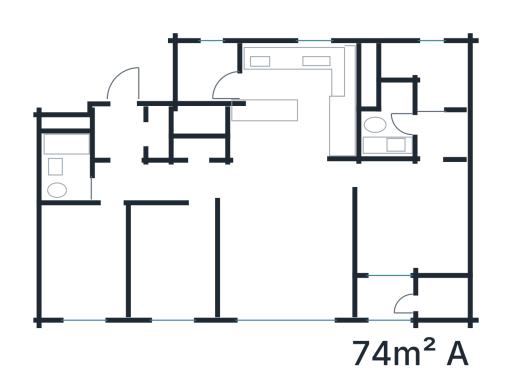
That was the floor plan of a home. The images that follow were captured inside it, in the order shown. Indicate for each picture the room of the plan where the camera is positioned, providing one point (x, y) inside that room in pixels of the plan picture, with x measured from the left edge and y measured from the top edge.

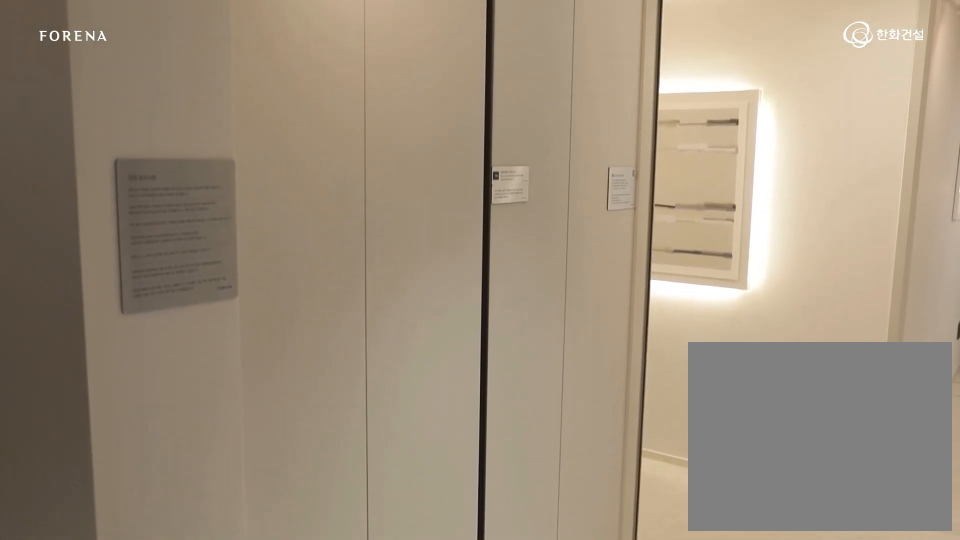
(125, 131)
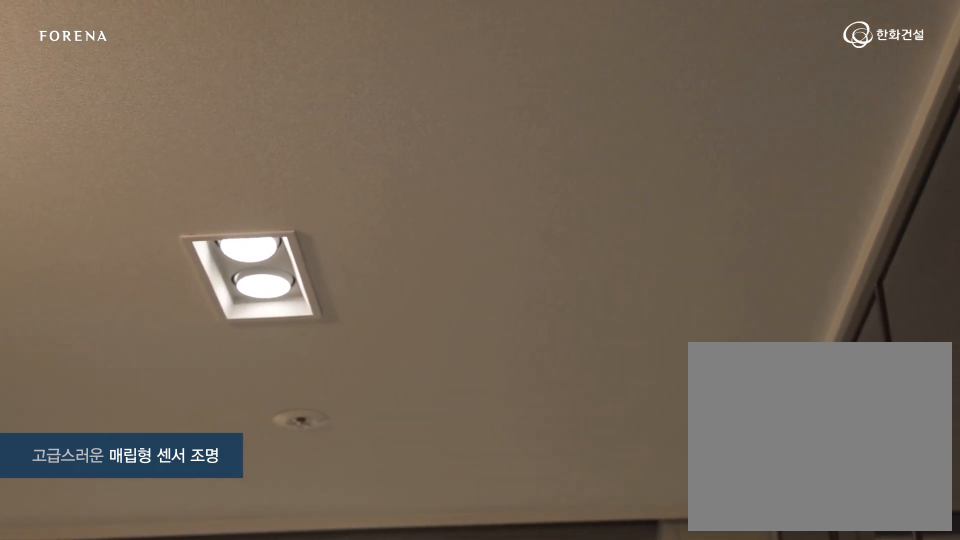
(125, 131)
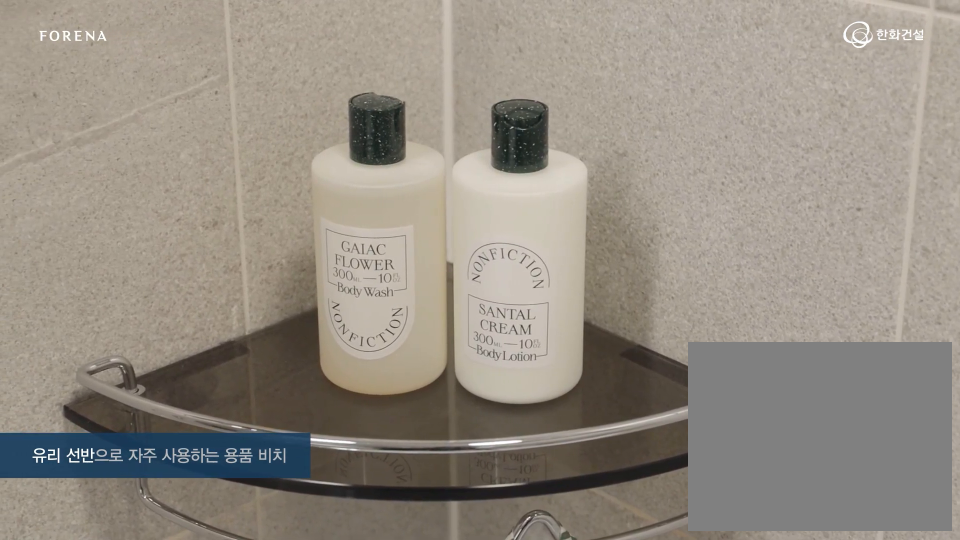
(86, 185)
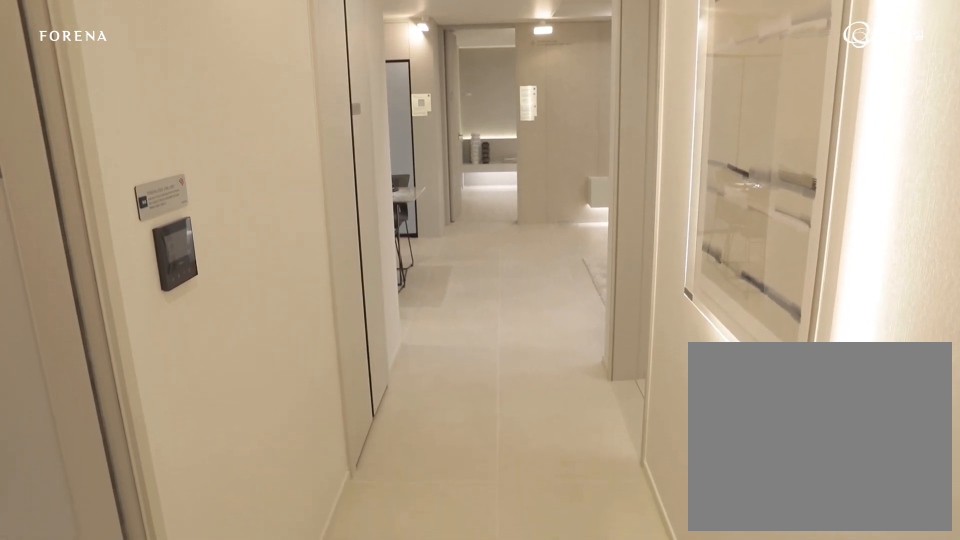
(182, 181)
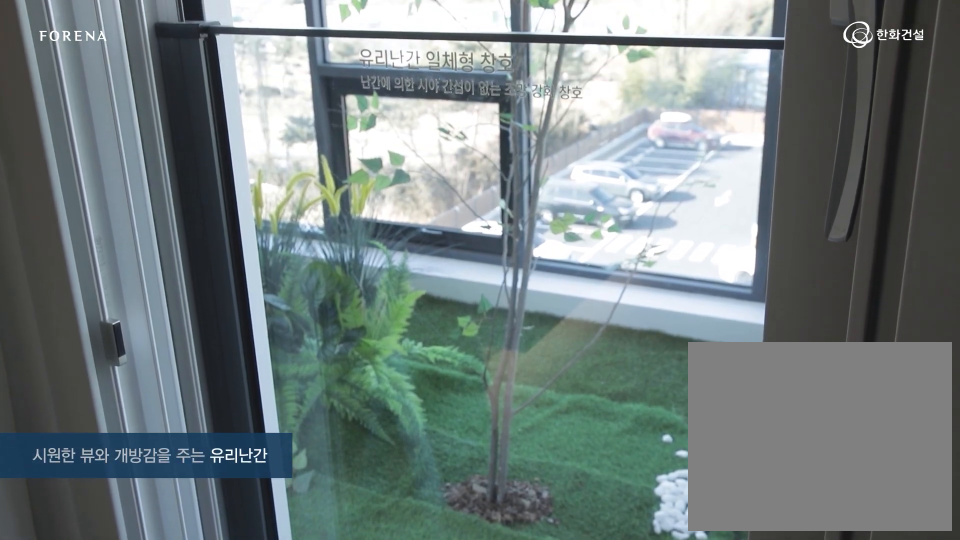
(290, 247)
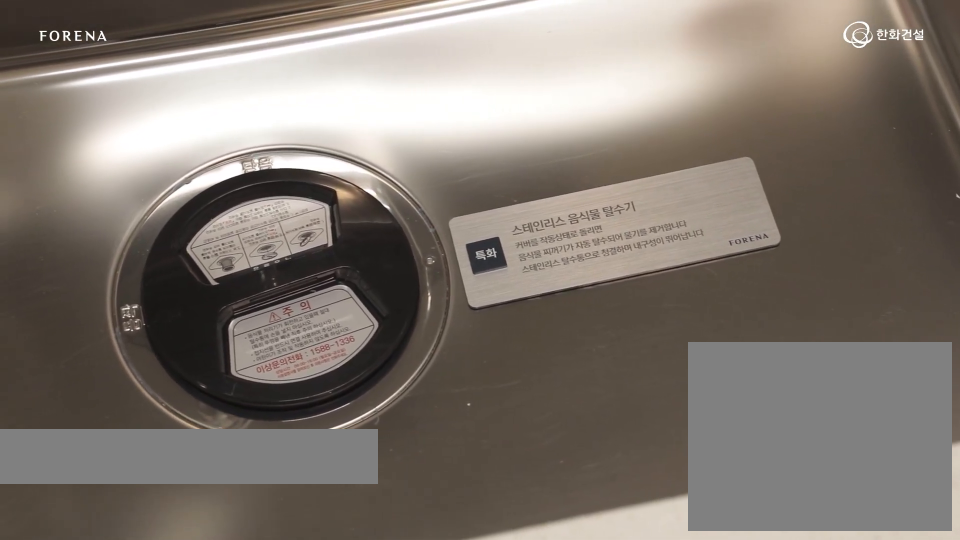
(280, 143)
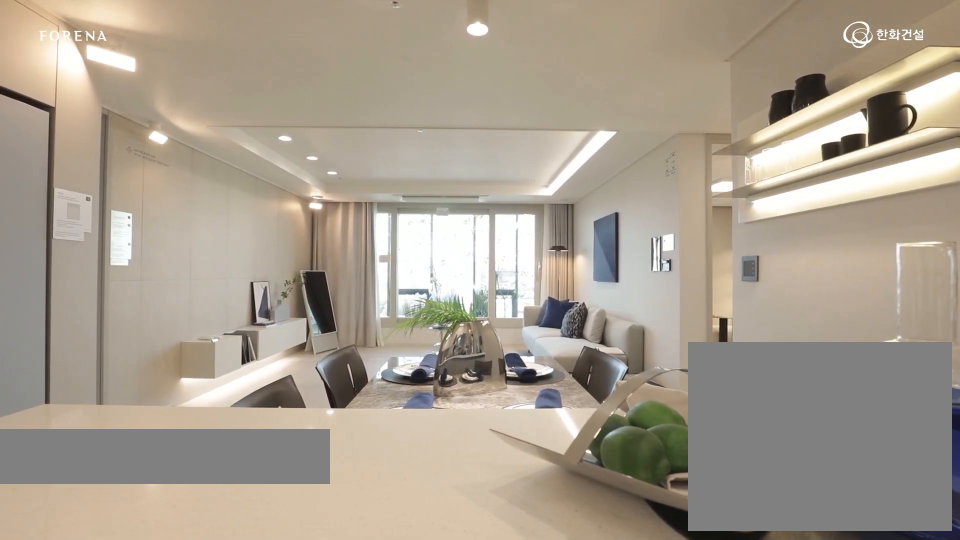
(281, 143)
